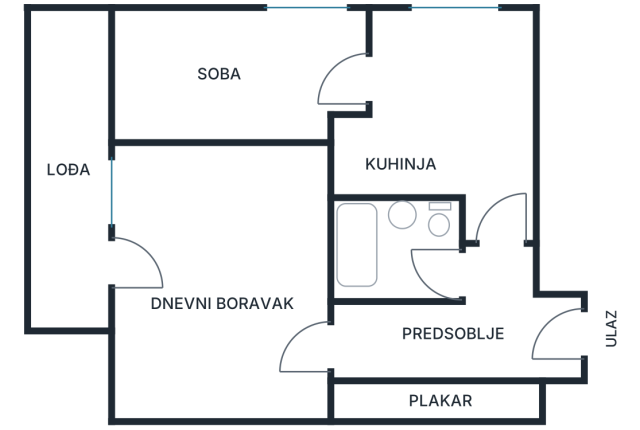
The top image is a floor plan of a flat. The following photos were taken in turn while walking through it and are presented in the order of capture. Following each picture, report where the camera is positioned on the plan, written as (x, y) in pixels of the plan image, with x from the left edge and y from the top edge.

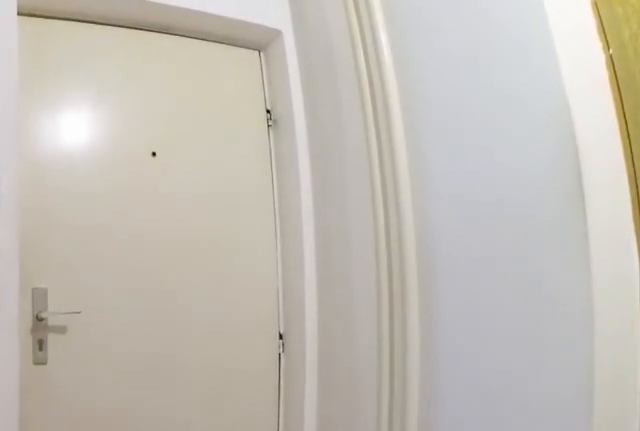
(467, 279)
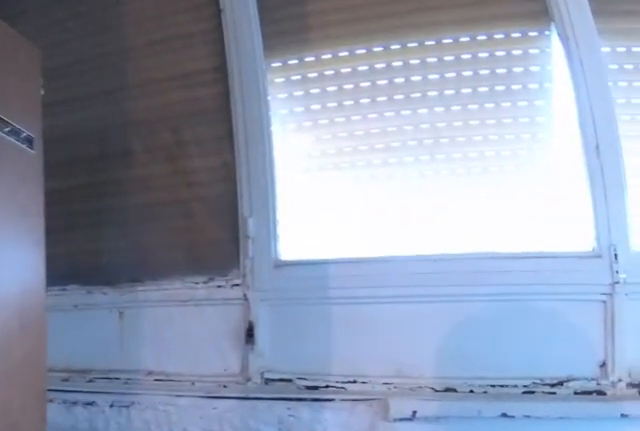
(125, 258)
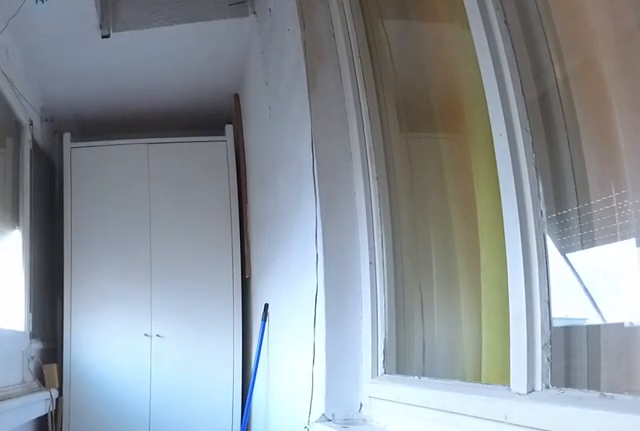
(62, 250)
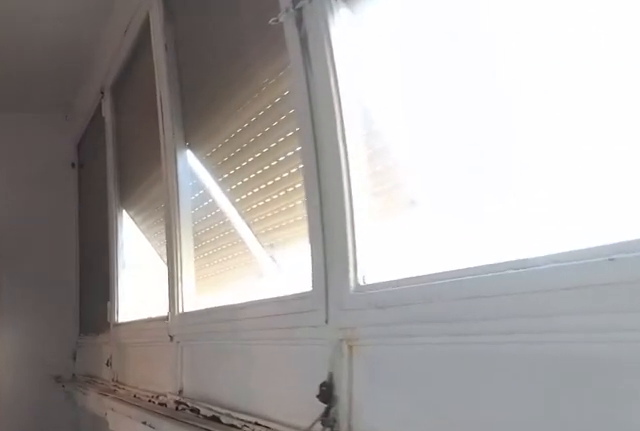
(63, 81)
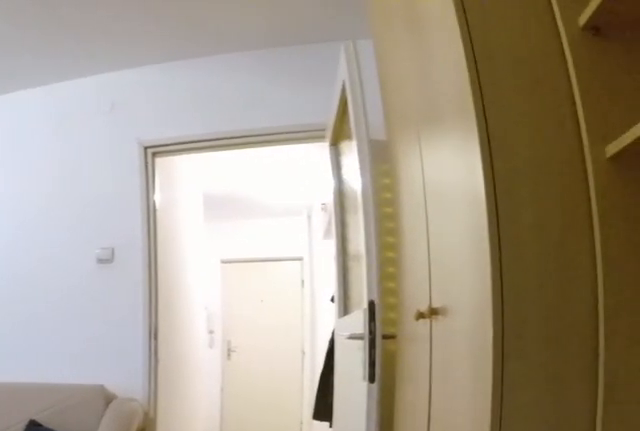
(203, 374)
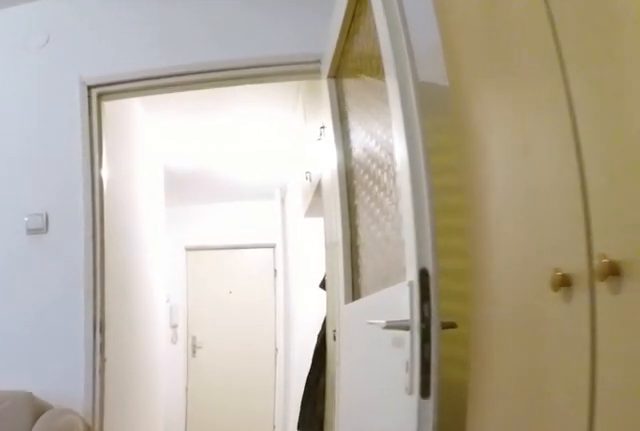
(242, 367)
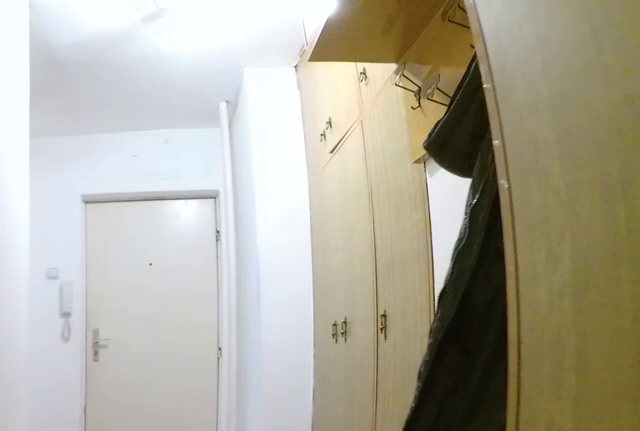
(321, 353)
